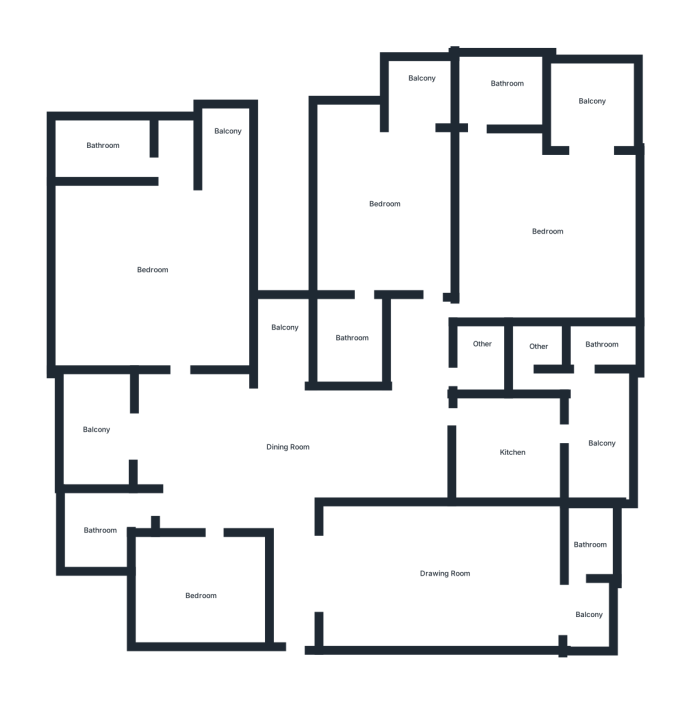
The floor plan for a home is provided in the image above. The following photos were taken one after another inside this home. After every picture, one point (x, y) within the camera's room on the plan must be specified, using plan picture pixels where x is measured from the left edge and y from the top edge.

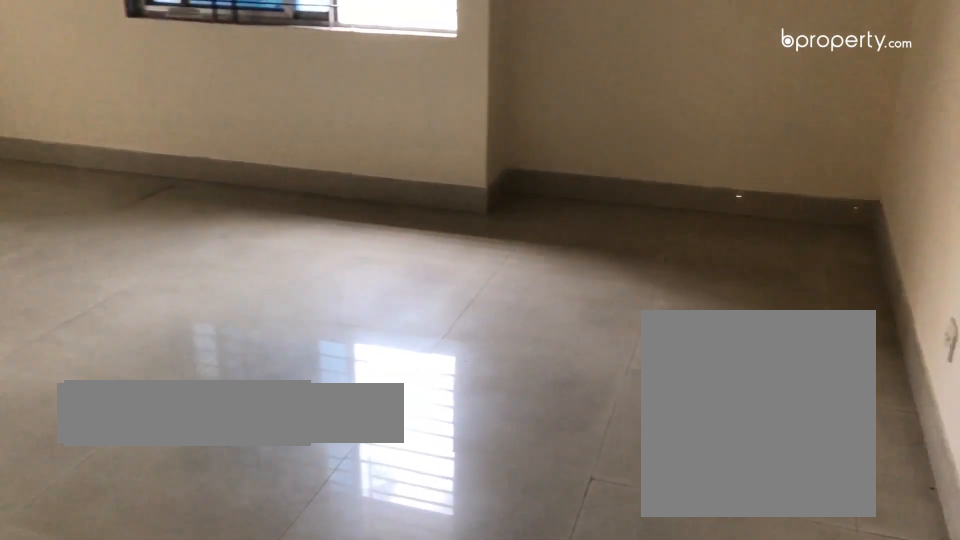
(544, 234)
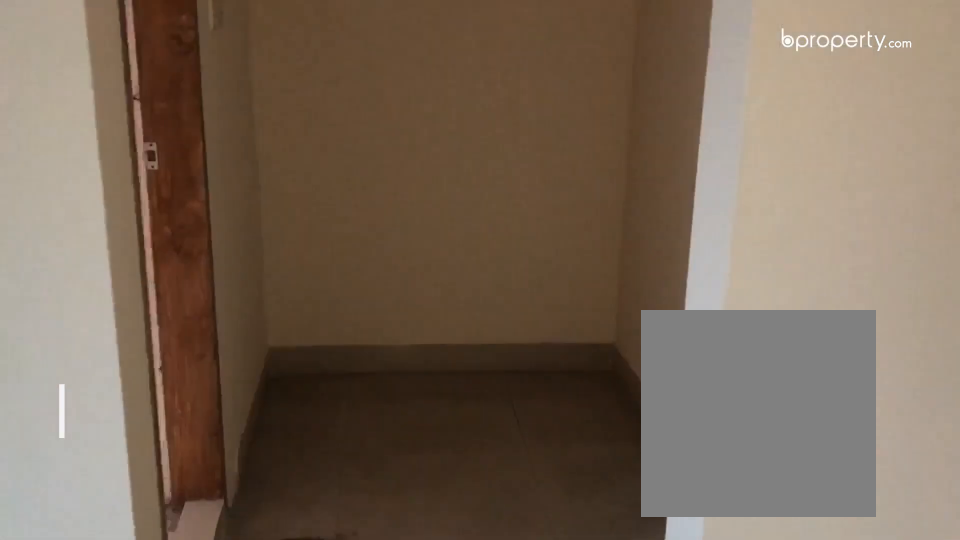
(153, 266)
